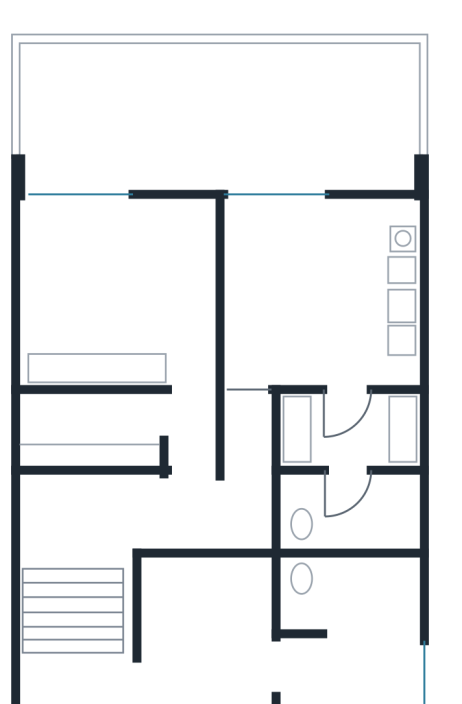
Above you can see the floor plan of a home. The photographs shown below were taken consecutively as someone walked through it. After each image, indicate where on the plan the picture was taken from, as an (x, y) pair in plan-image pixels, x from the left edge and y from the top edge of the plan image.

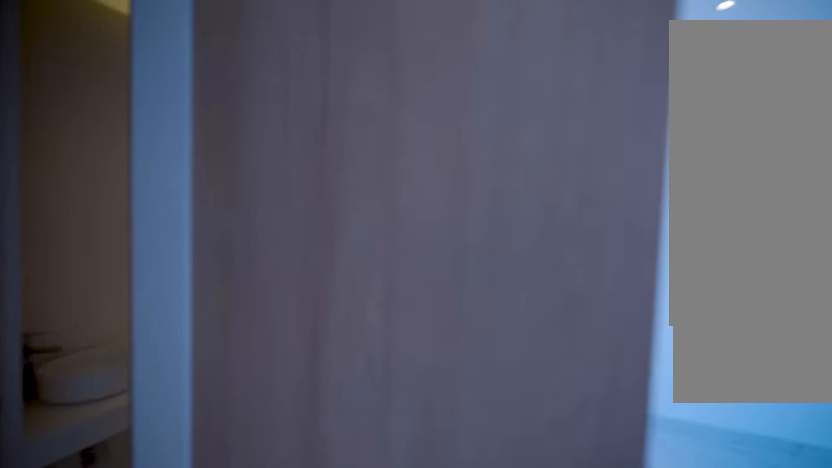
(198, 335)
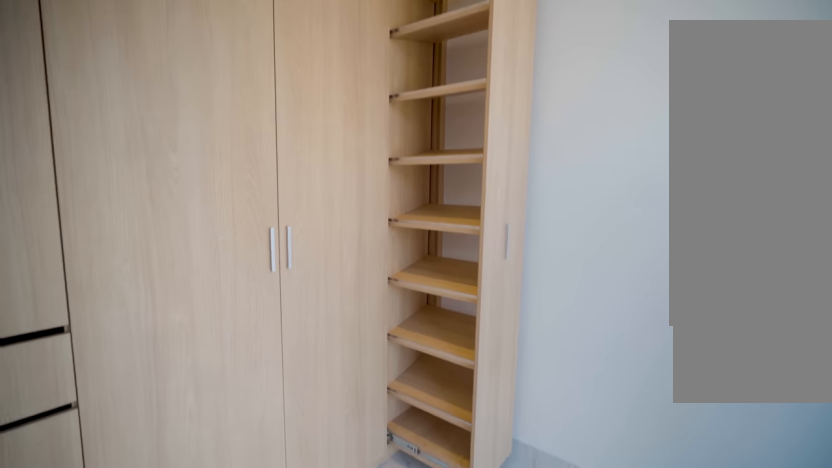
(98, 317)
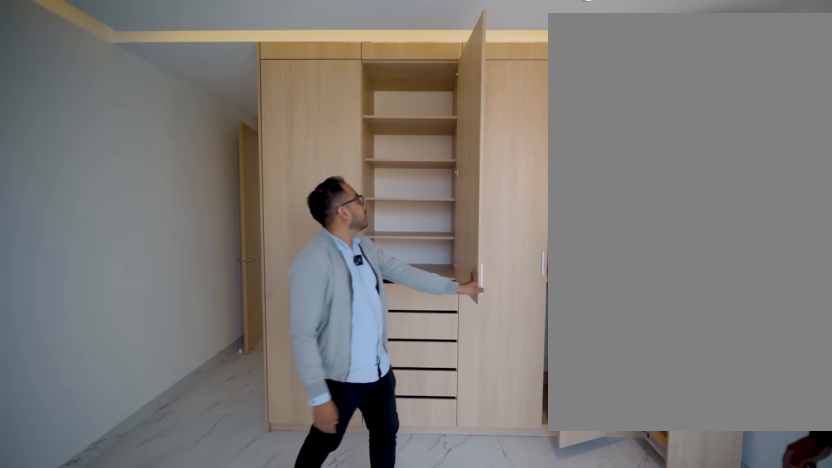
(111, 299)
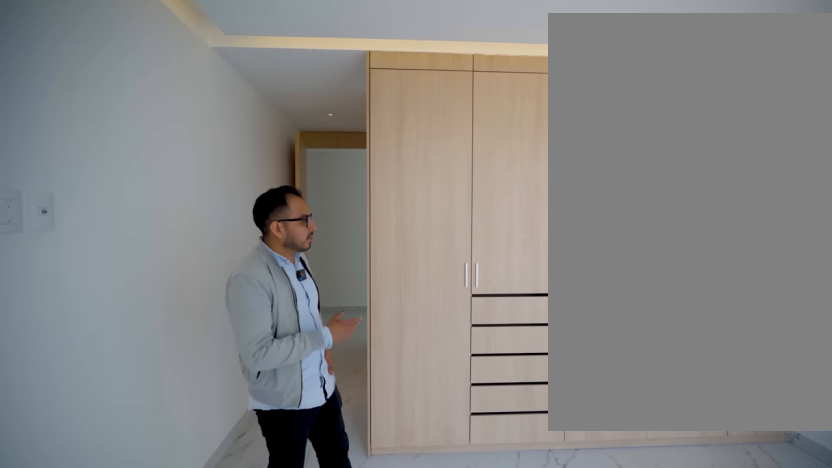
(178, 250)
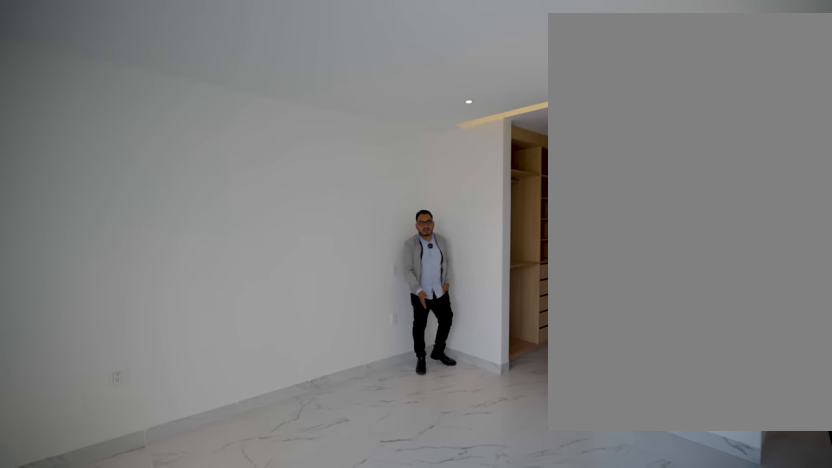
(293, 245)
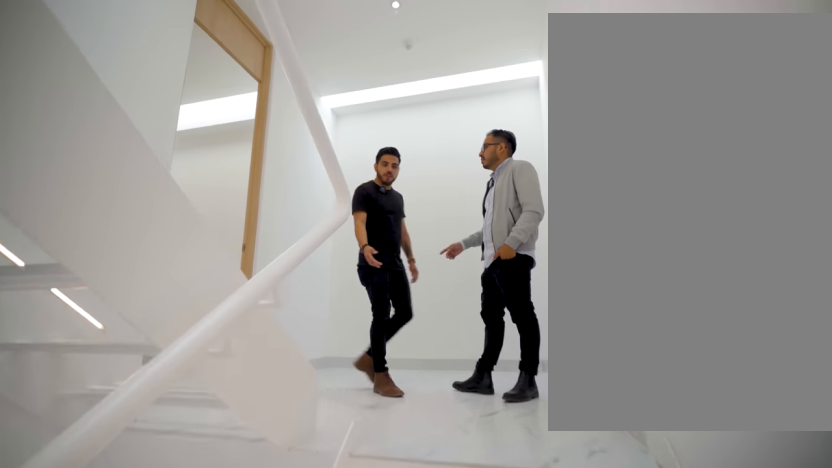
(46, 573)
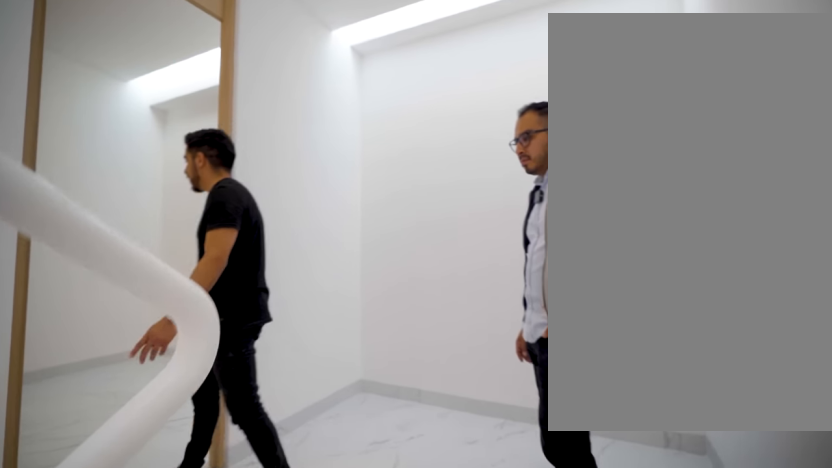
(46, 573)
